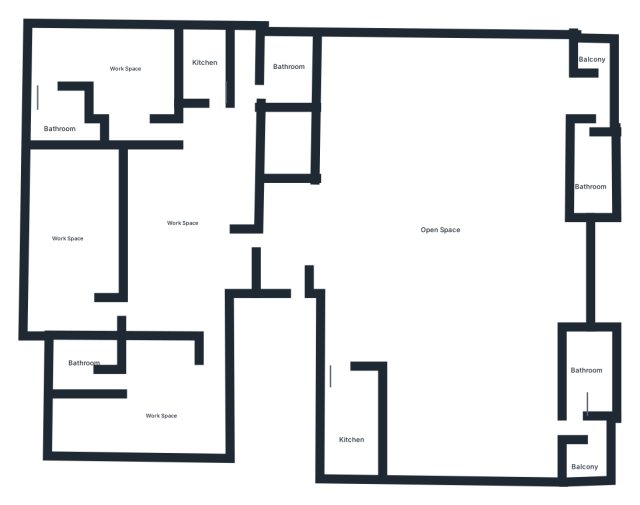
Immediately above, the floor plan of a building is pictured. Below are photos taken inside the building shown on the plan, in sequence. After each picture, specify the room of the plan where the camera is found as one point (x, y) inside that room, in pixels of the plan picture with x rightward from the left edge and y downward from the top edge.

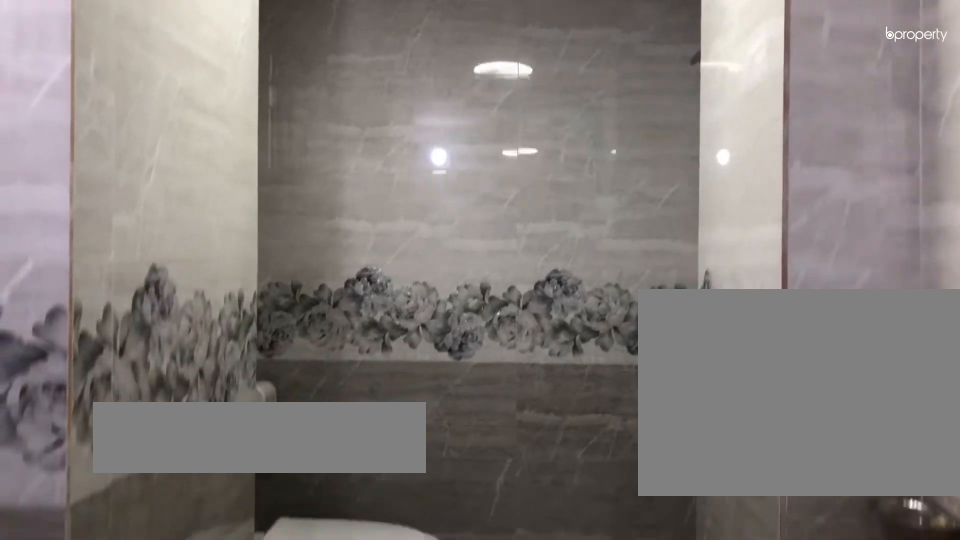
(598, 169)
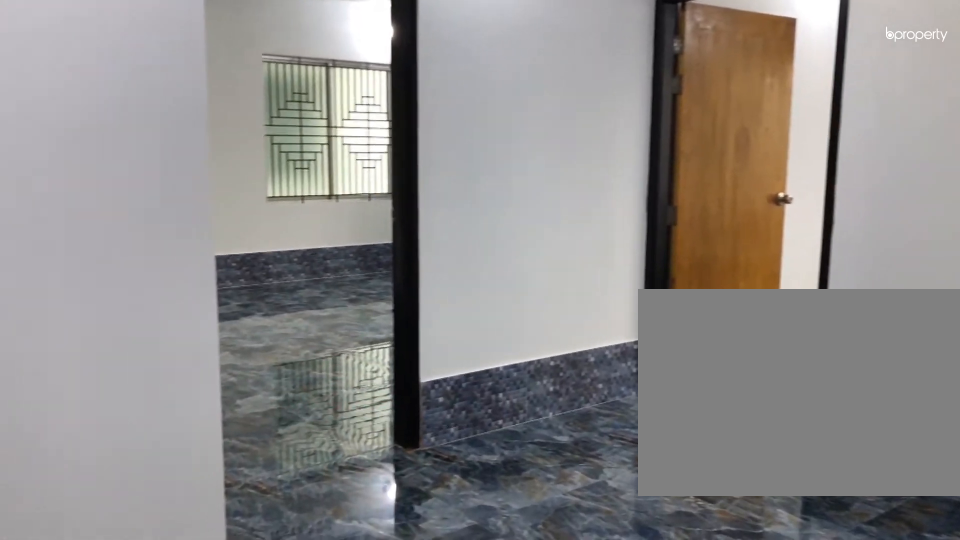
(193, 208)
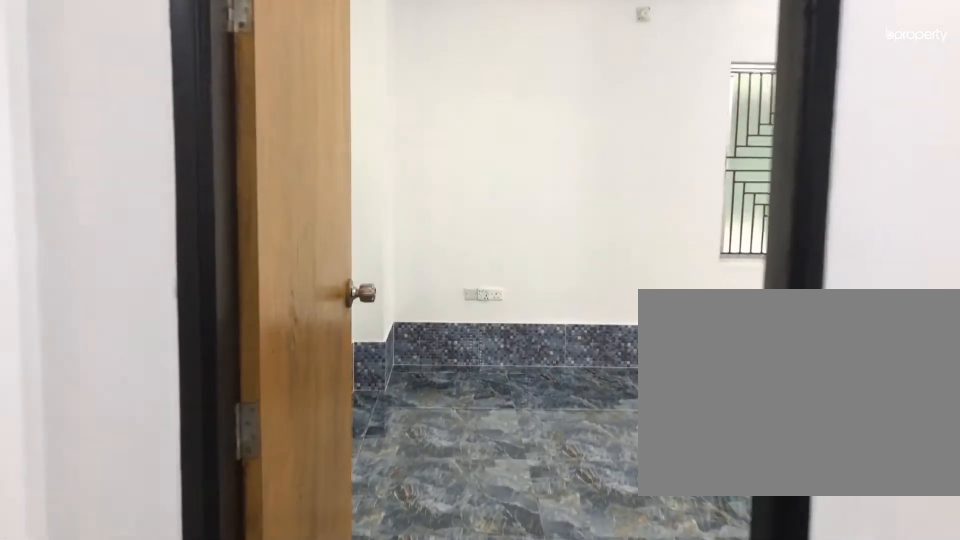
(184, 381)
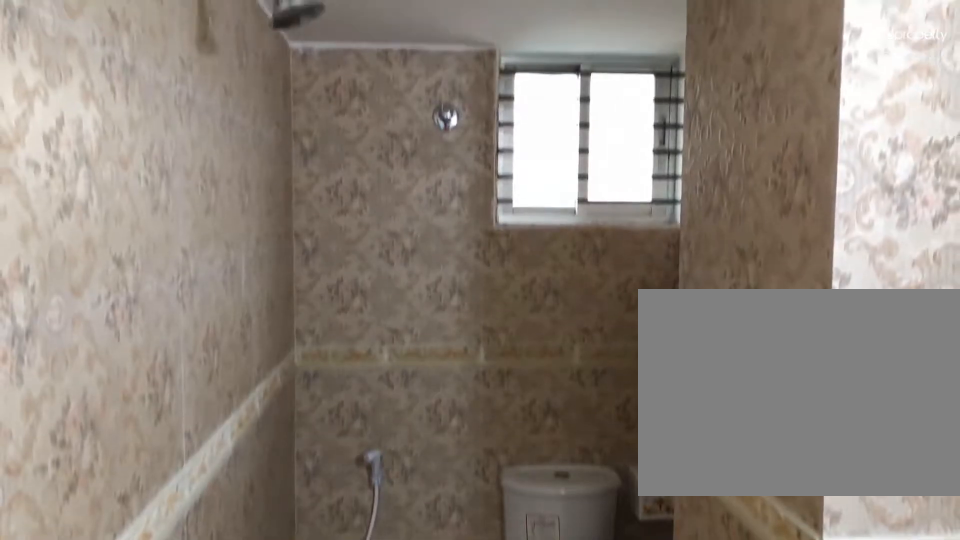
(80, 368)
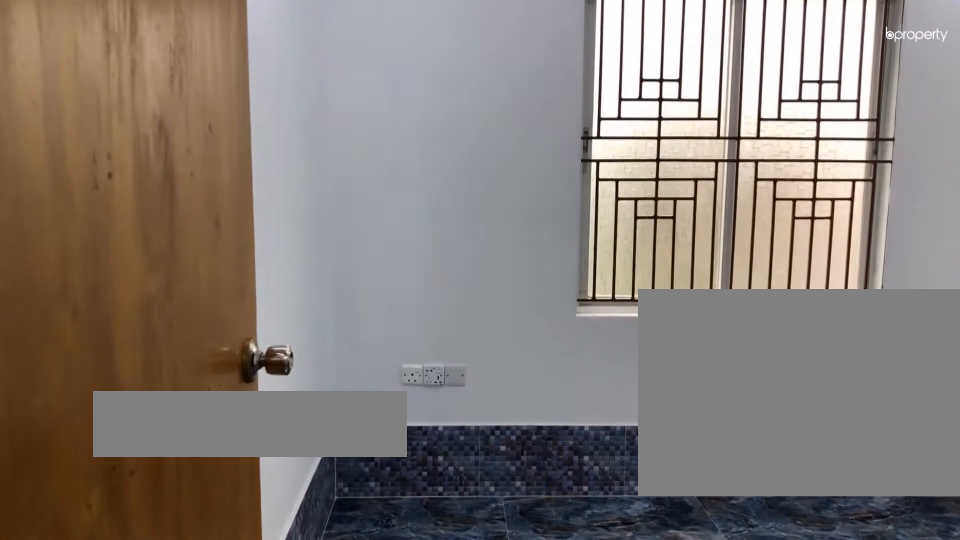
(83, 226)
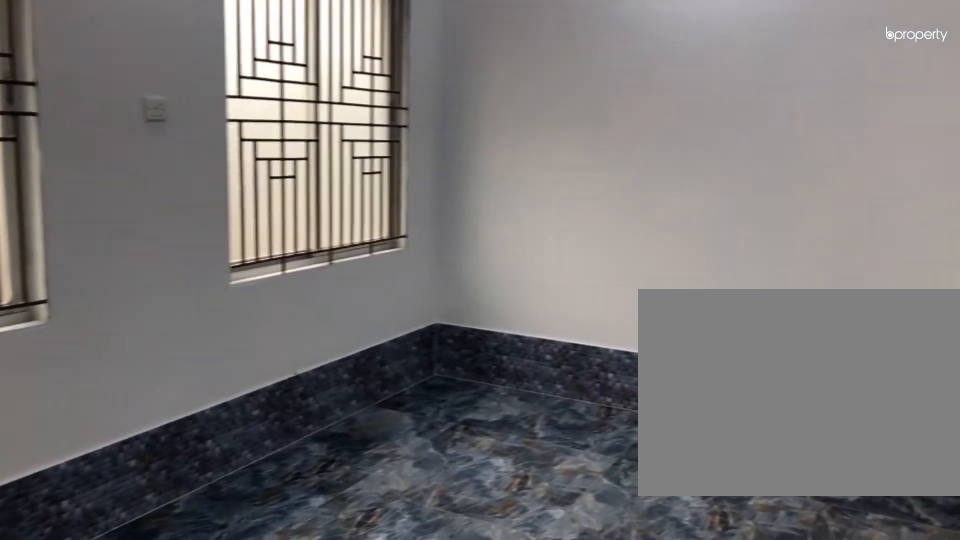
(83, 226)
